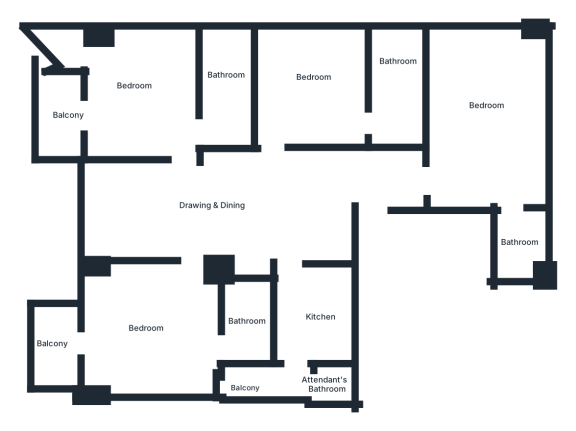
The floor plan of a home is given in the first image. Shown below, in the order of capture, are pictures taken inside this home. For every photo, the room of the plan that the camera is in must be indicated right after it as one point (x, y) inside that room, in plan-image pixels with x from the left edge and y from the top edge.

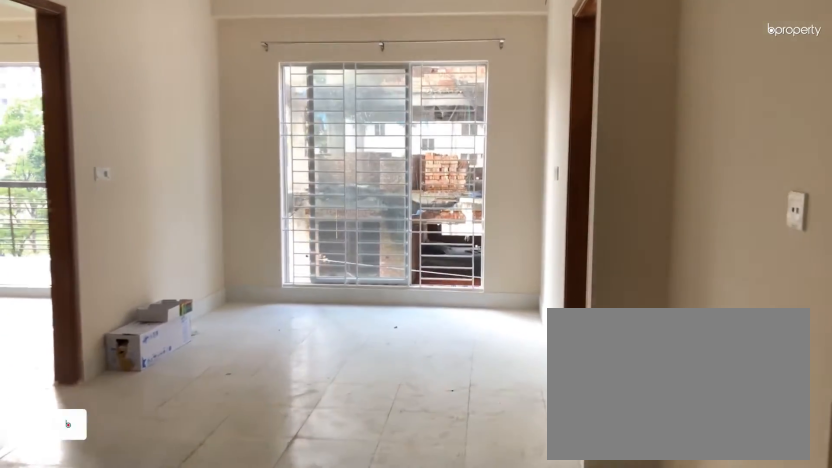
(328, 186)
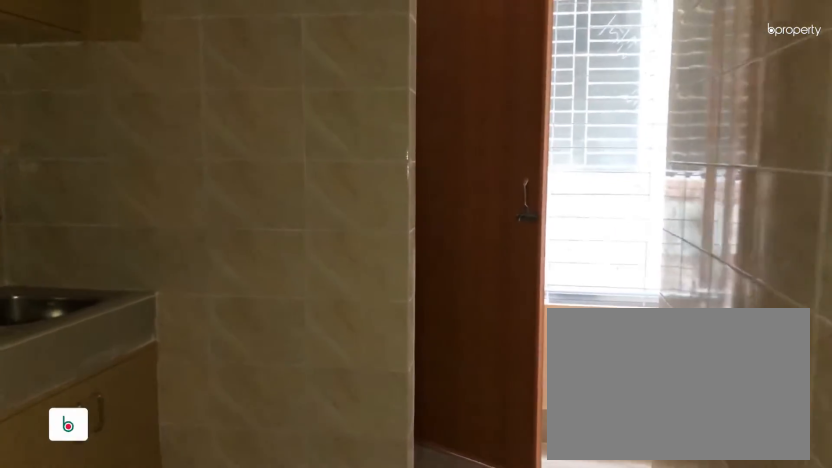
(314, 302)
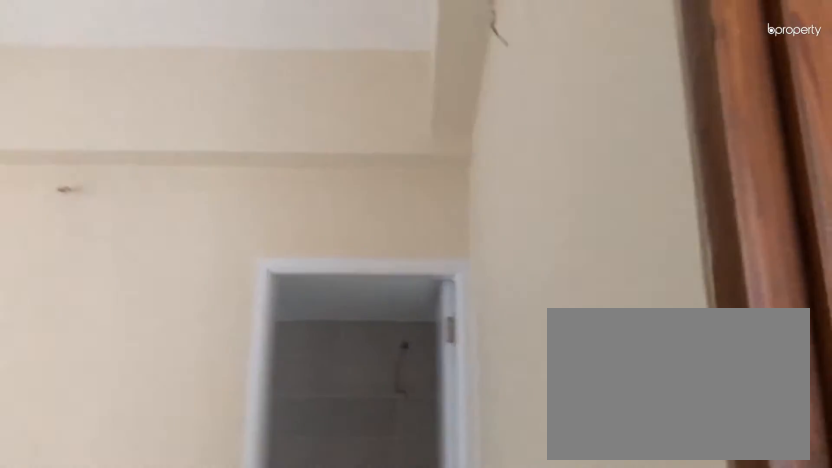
(325, 96)
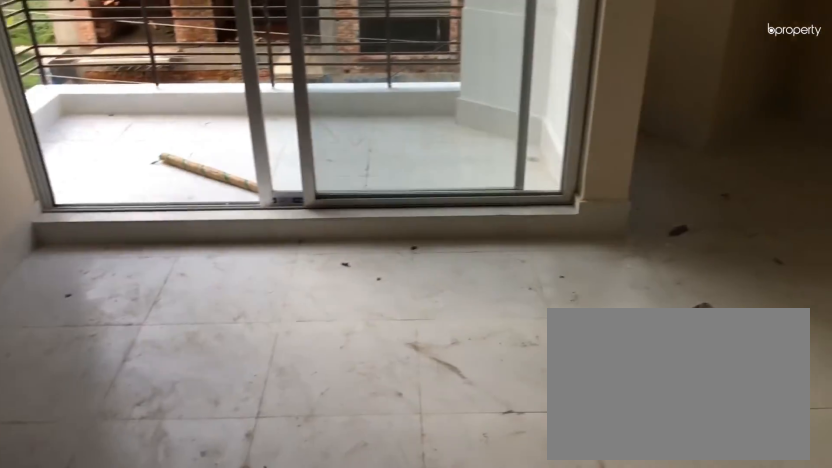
(139, 102)
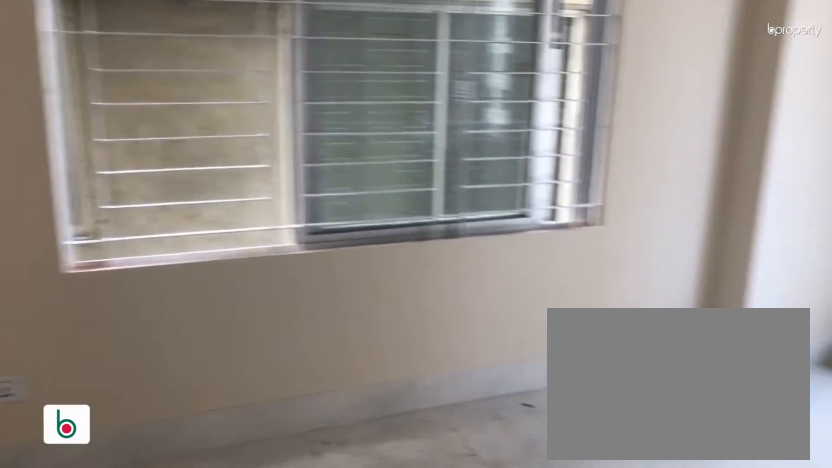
(160, 333)
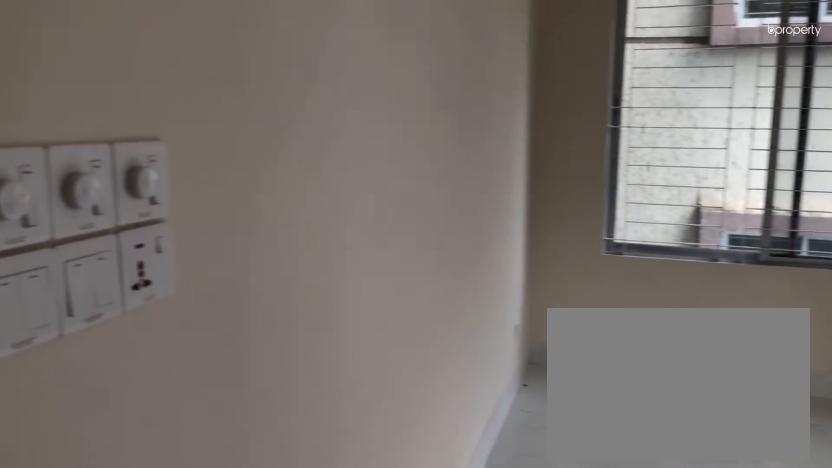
(502, 123)
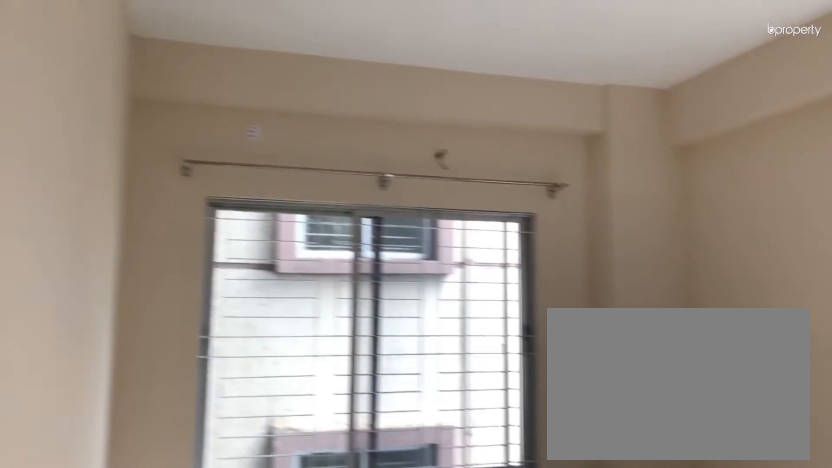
(502, 123)
